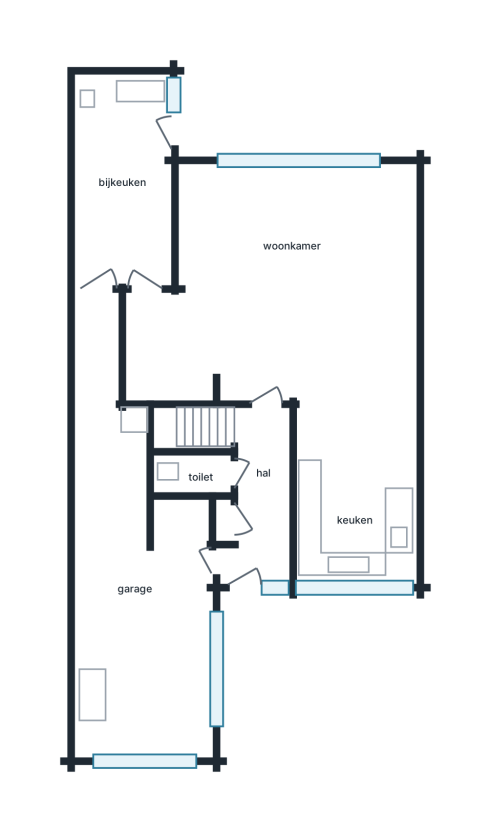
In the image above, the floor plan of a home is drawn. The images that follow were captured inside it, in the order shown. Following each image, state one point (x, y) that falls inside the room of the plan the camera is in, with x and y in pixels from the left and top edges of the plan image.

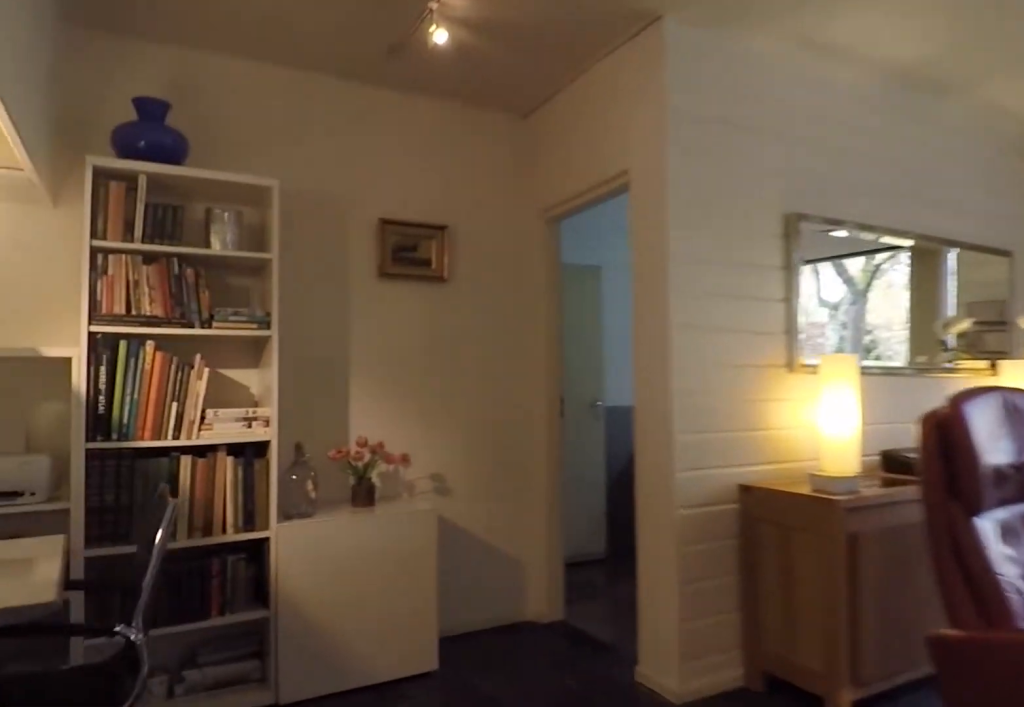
(203, 325)
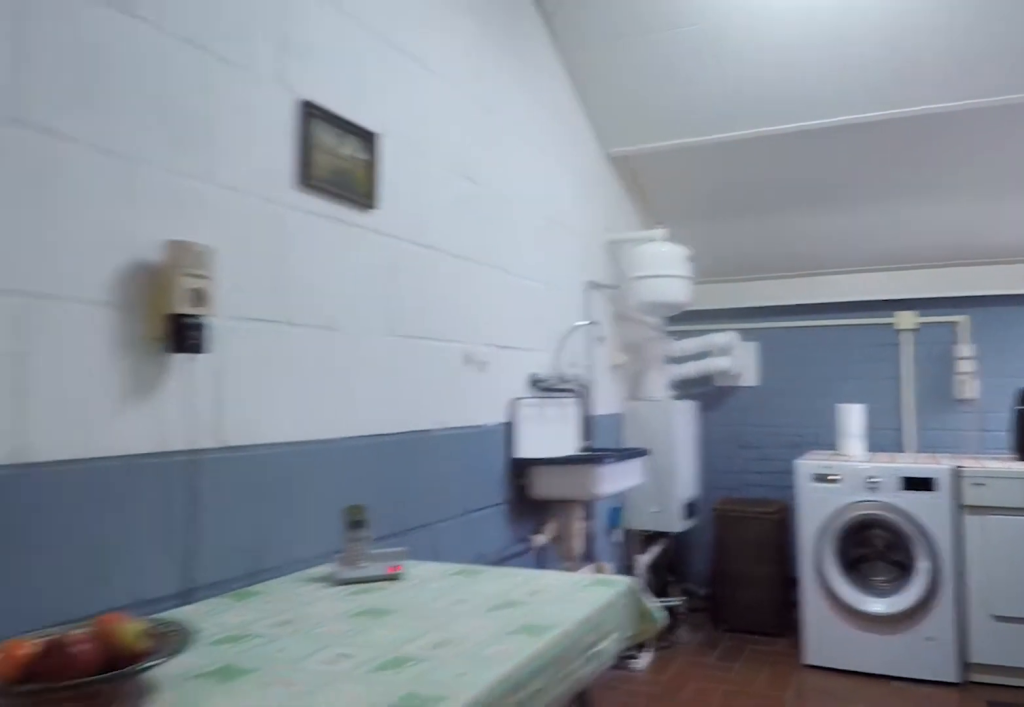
(122, 181)
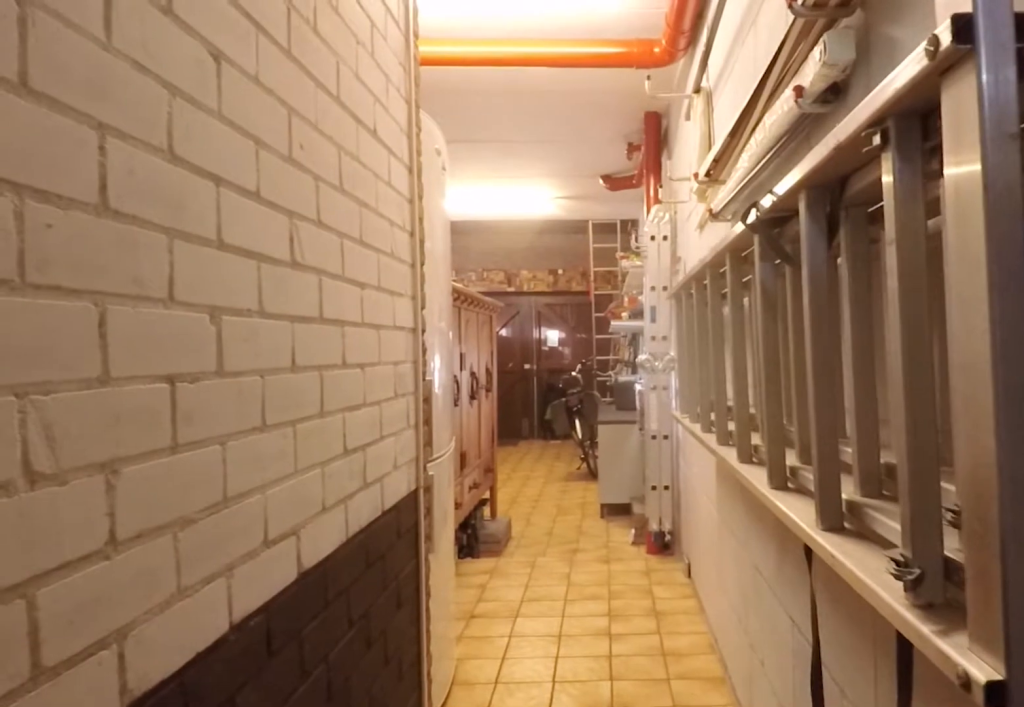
(137, 569)
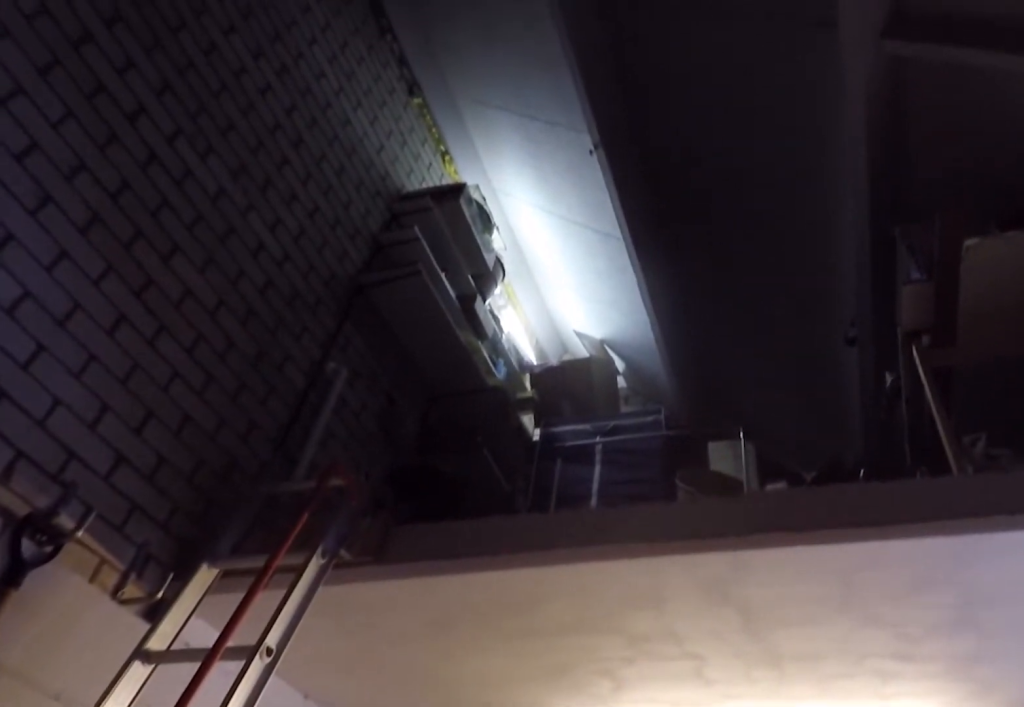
(137, 569)
